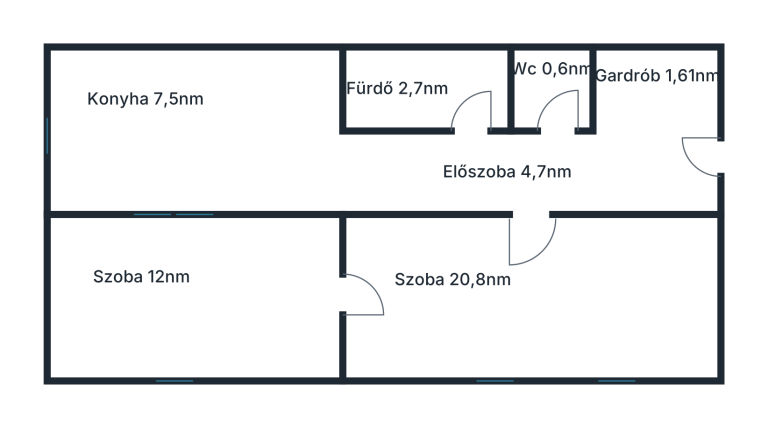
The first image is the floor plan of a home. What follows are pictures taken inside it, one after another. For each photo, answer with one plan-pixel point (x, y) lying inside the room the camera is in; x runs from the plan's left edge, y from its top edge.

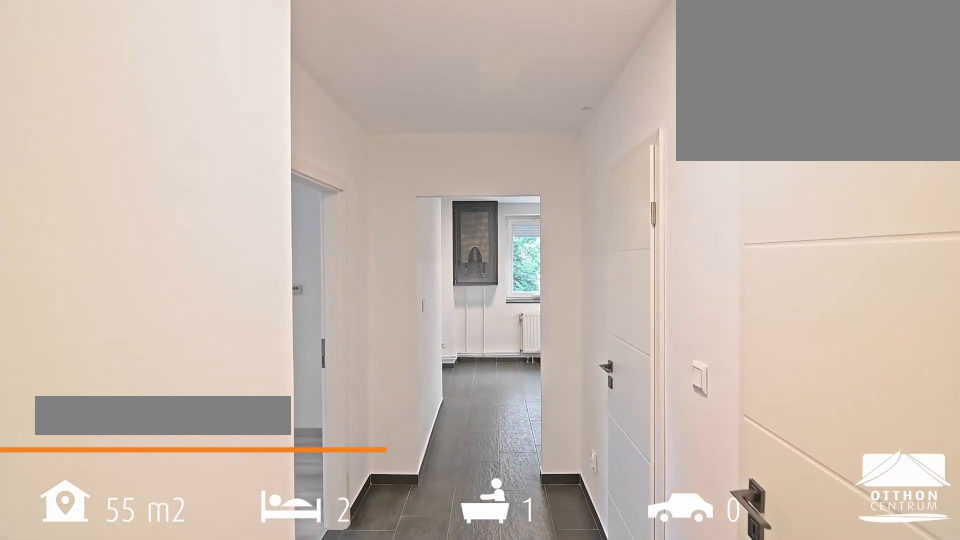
(658, 131)
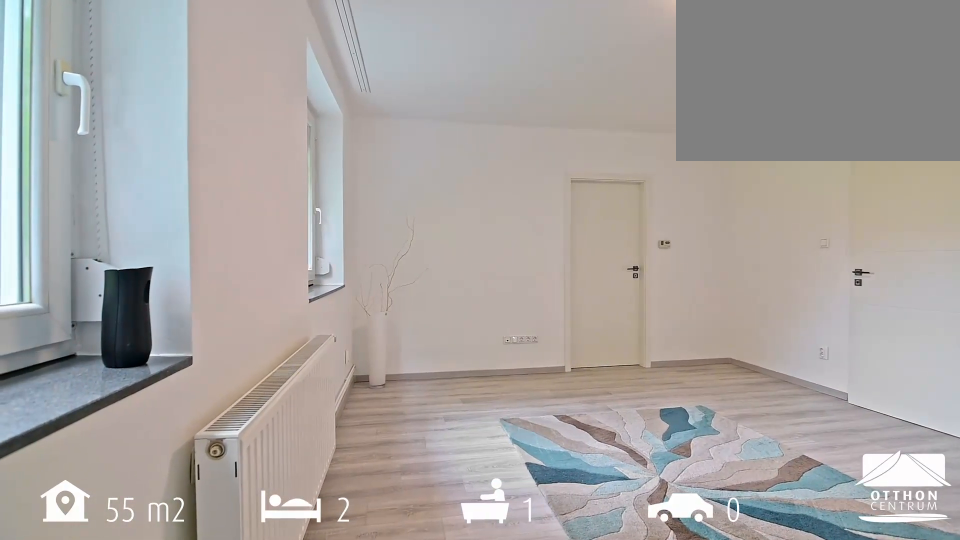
(530, 299)
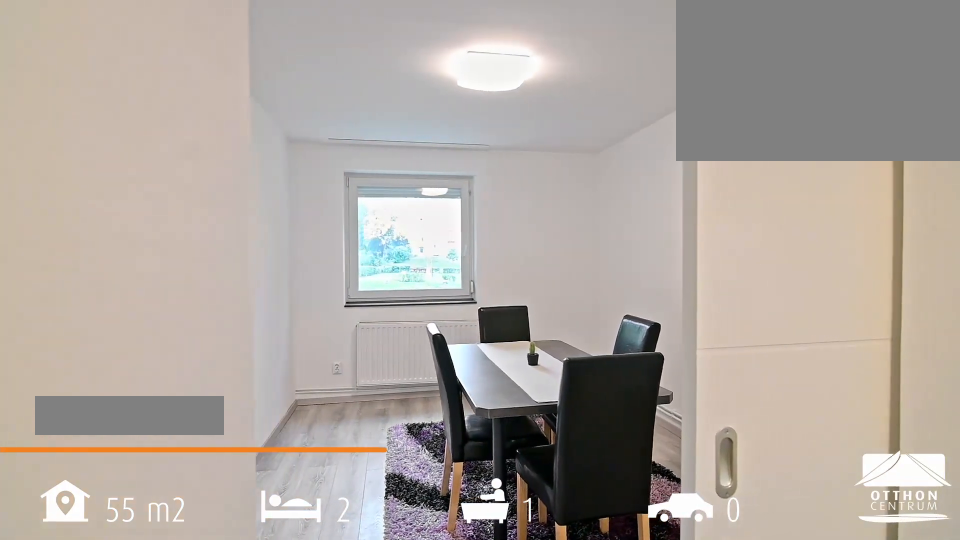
(192, 299)
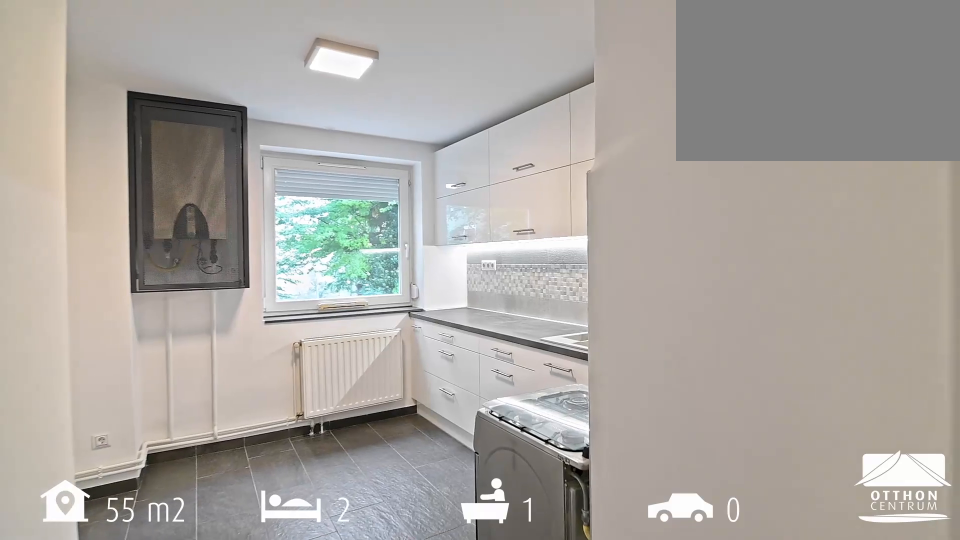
(192, 136)
